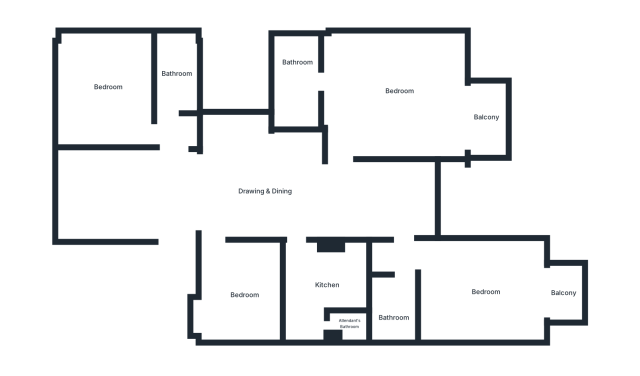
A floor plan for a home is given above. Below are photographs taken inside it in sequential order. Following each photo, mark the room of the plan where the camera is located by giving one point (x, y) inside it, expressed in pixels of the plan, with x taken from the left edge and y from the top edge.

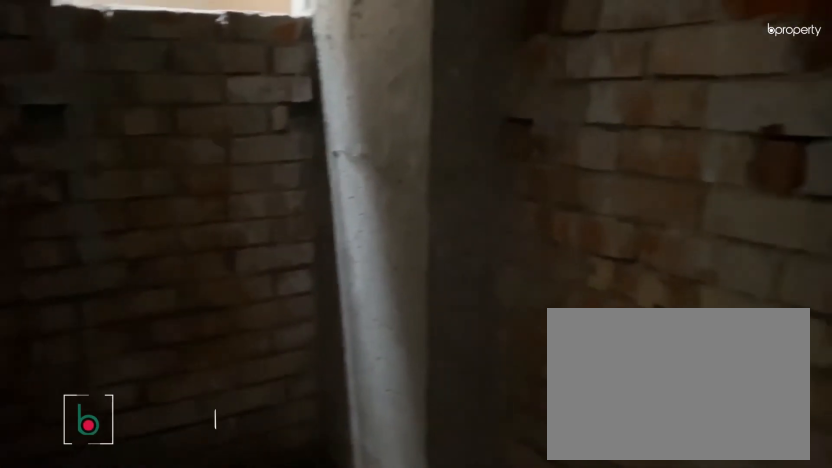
(174, 75)
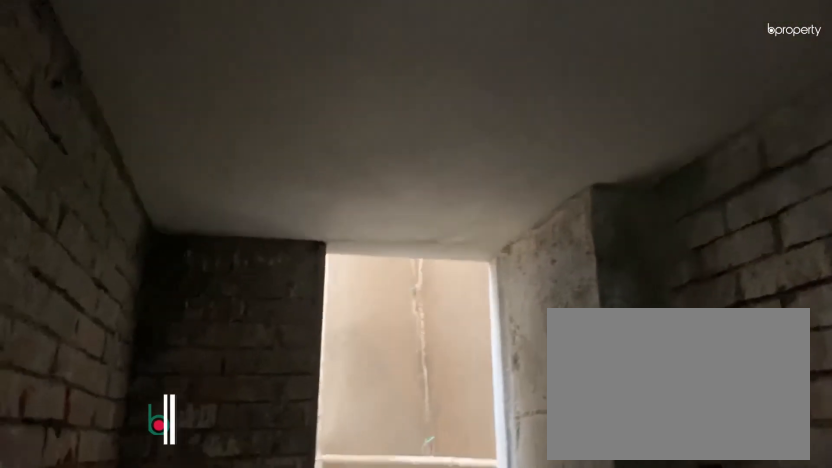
(174, 75)
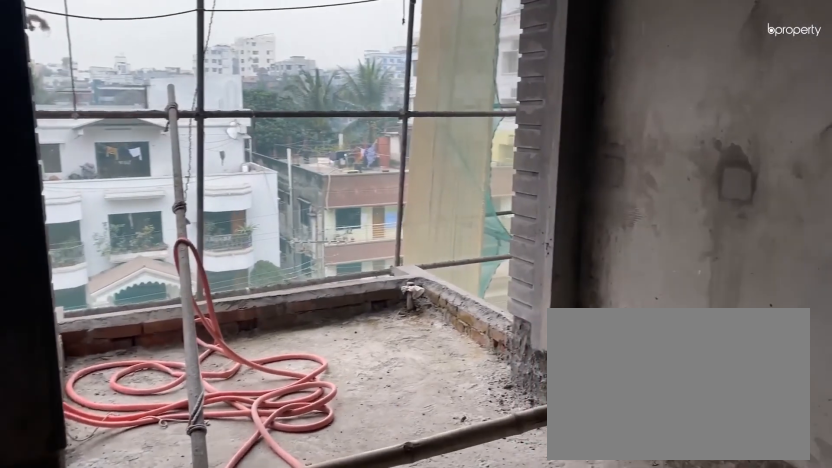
(399, 97)
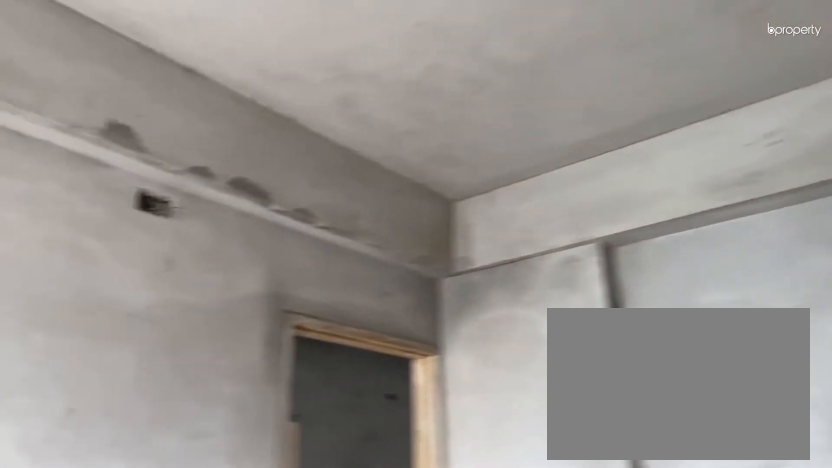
(399, 97)
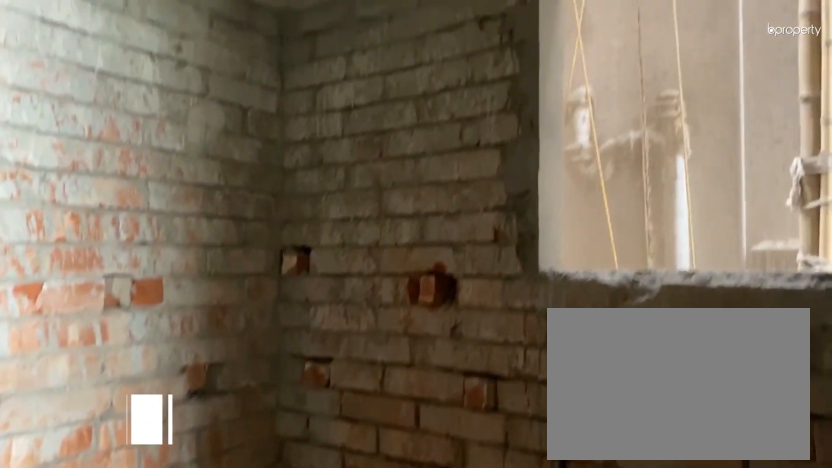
(296, 83)
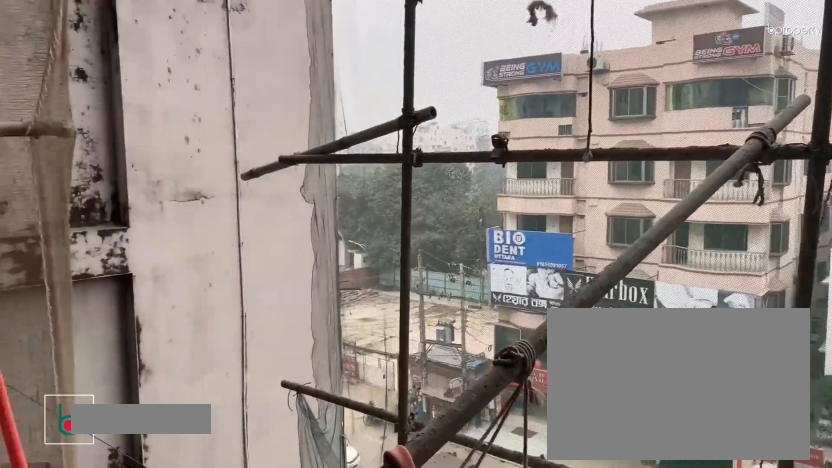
(482, 117)
